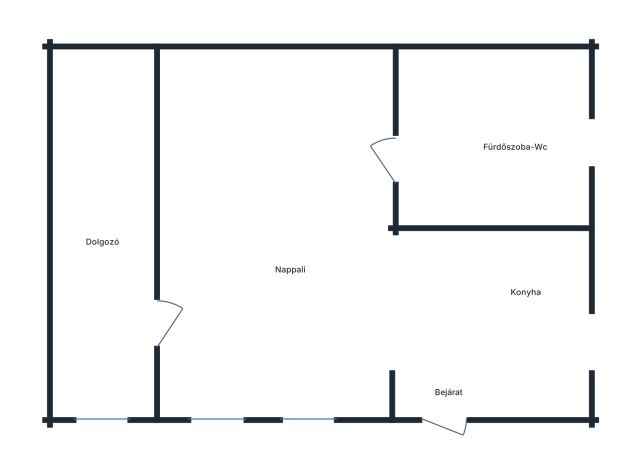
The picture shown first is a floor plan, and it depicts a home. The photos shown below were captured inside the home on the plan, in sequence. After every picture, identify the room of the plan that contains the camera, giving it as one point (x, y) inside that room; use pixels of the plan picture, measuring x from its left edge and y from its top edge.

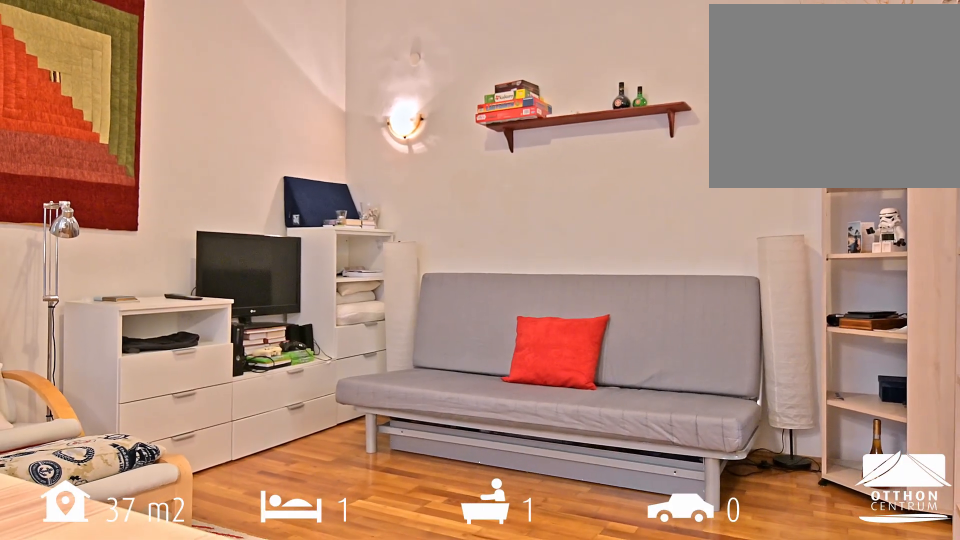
(275, 240)
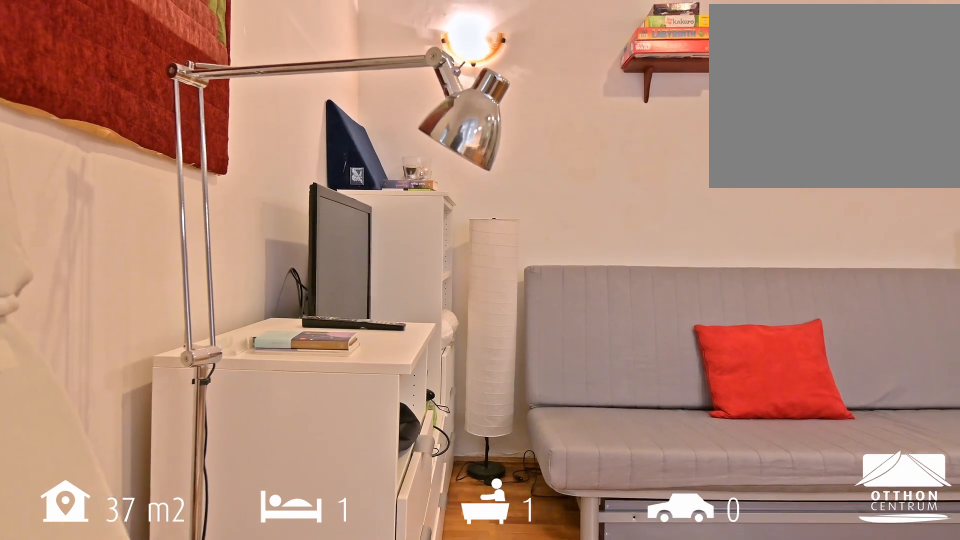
(275, 240)
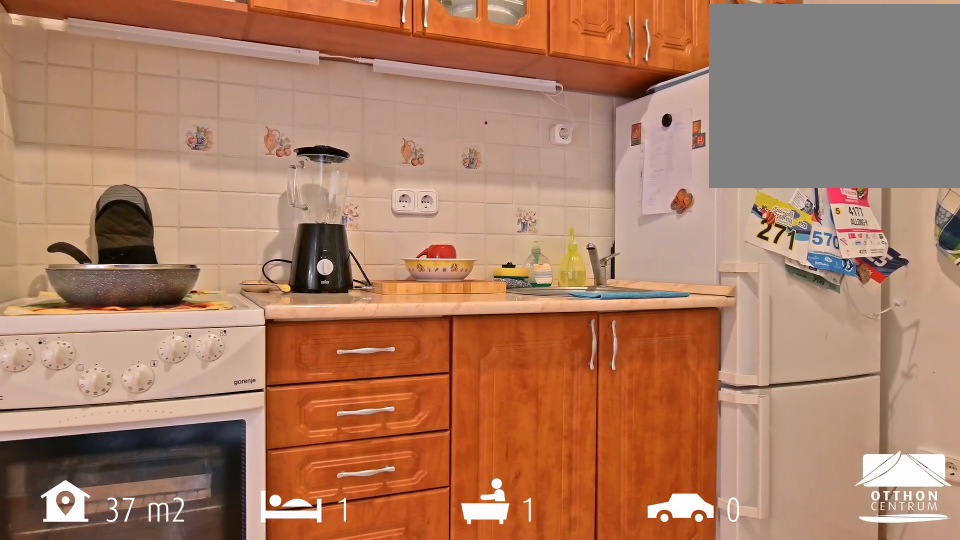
(491, 320)
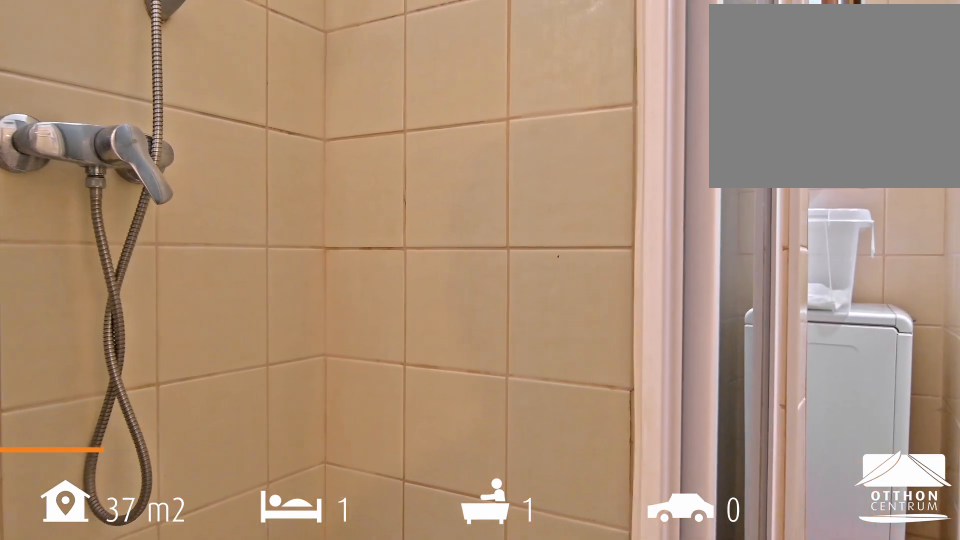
(495, 141)
